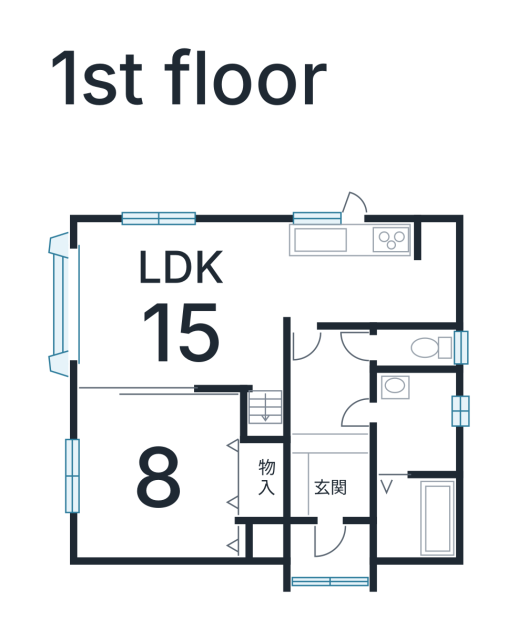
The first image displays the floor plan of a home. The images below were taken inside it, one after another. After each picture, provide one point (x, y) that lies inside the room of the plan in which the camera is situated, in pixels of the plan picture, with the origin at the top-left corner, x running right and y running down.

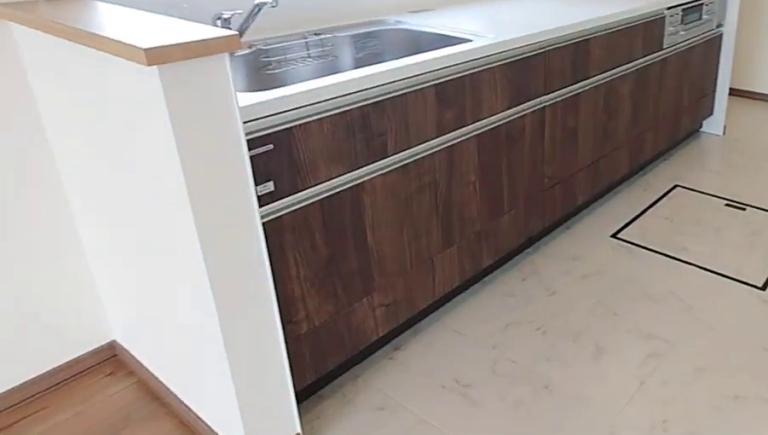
(356, 279)
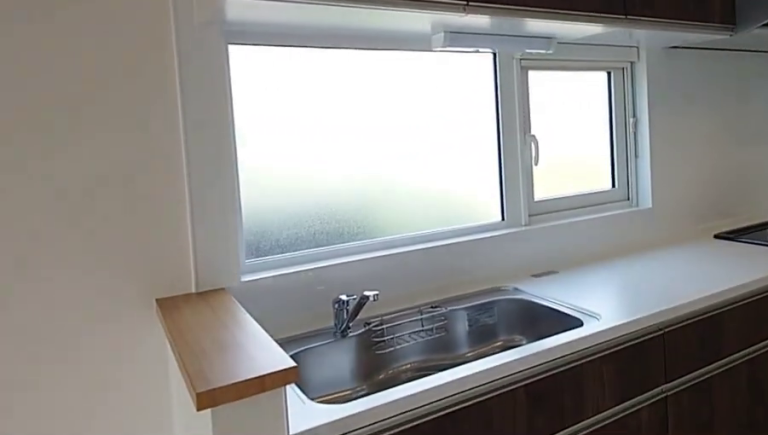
(356, 279)
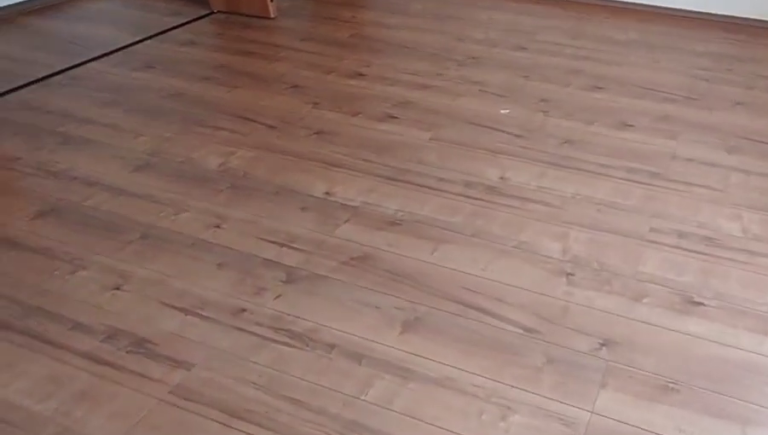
(157, 475)
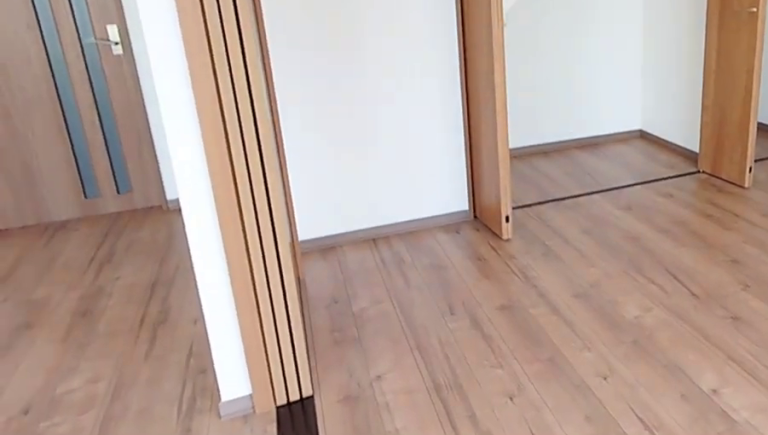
(157, 475)
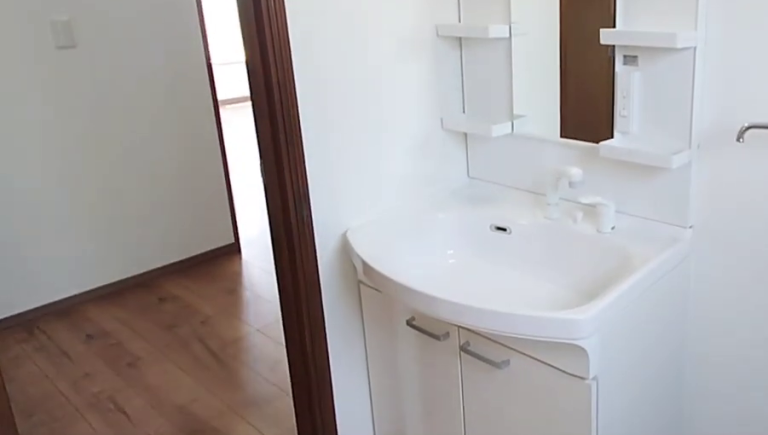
(414, 415)
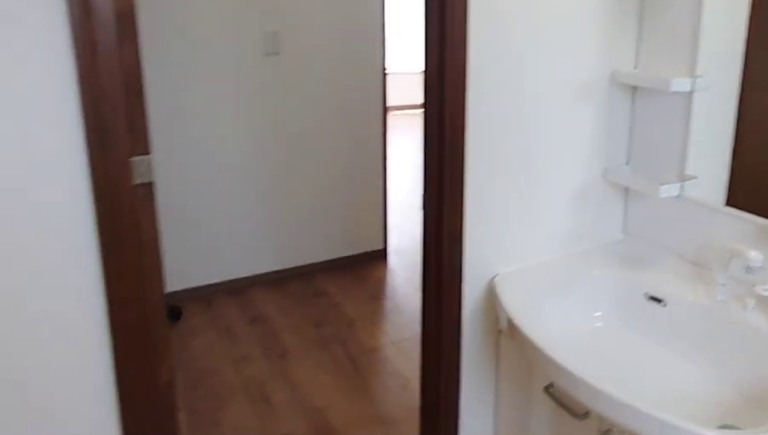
(414, 415)
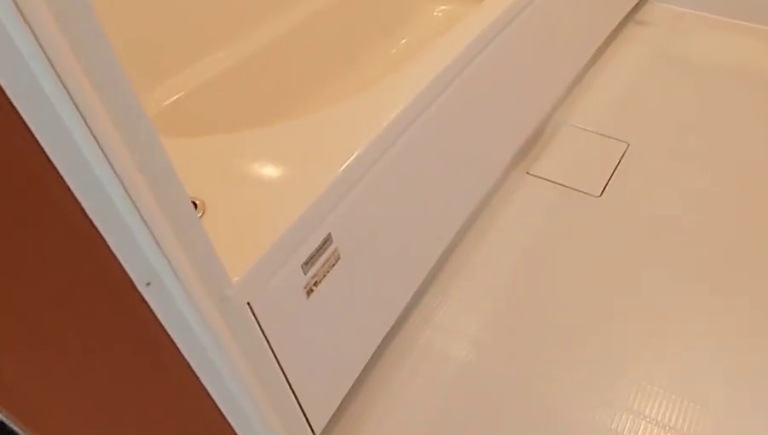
(416, 522)
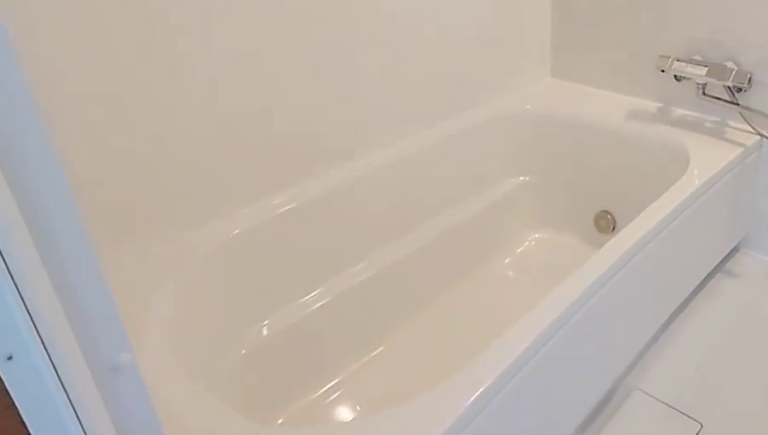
(416, 522)
